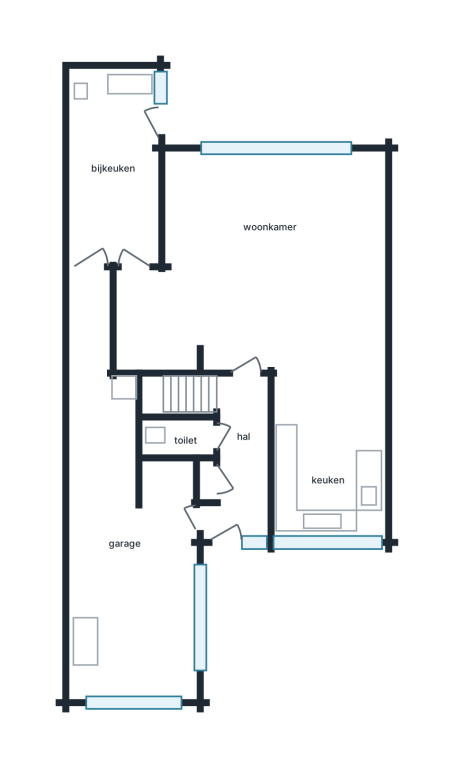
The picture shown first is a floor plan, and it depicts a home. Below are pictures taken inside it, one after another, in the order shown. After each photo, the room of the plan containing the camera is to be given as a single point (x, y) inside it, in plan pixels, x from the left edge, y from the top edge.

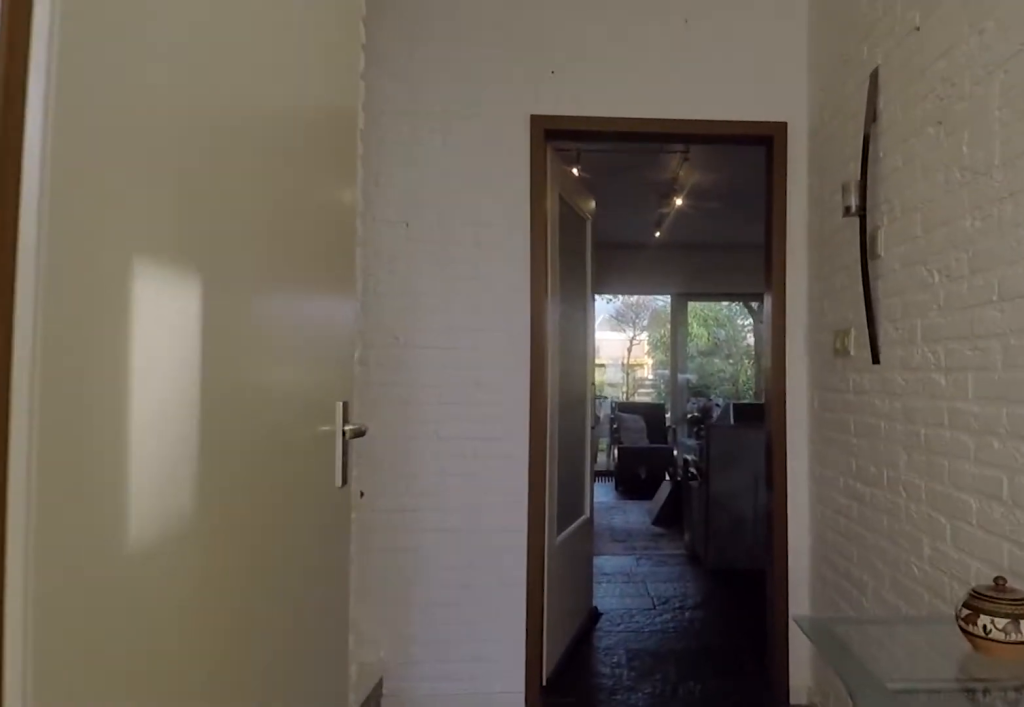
(239, 458)
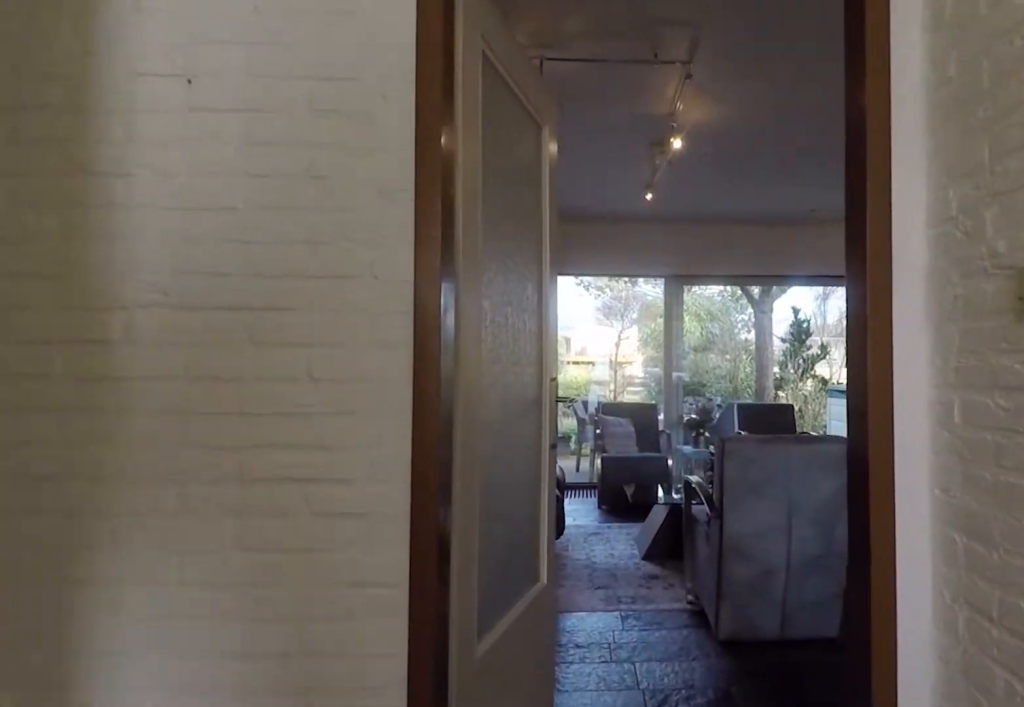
(239, 458)
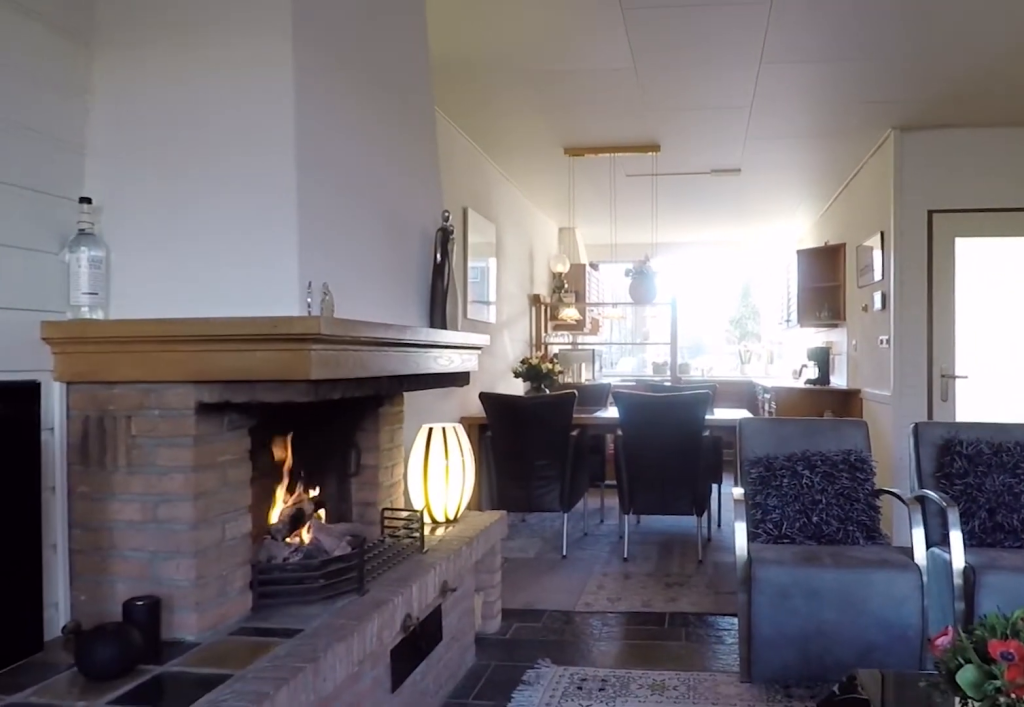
(191, 301)
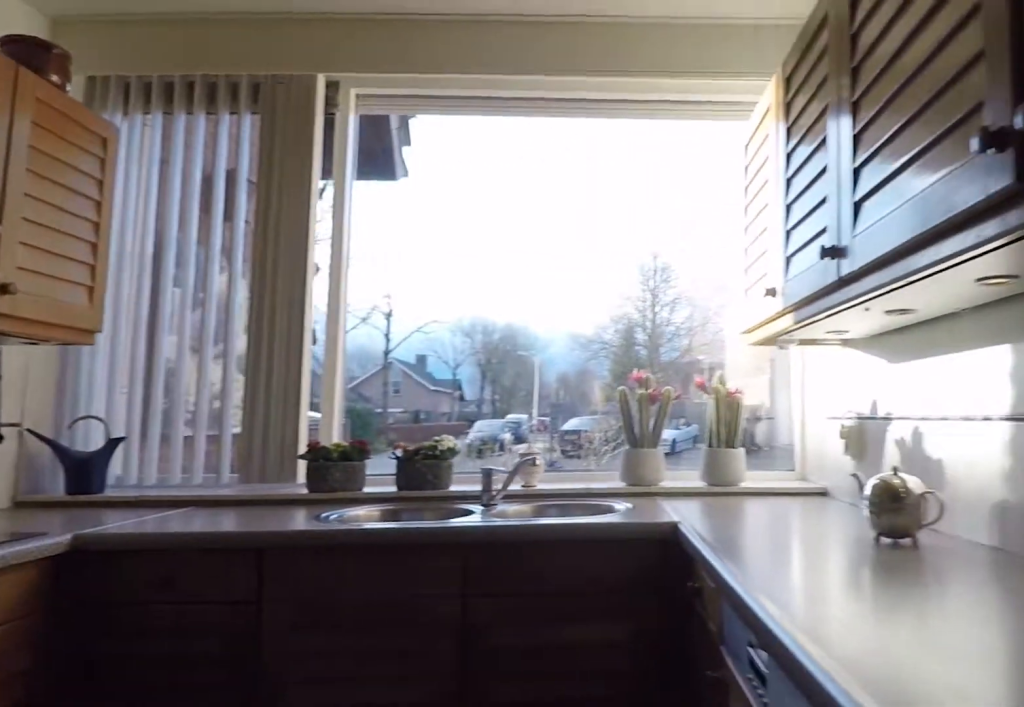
(327, 453)
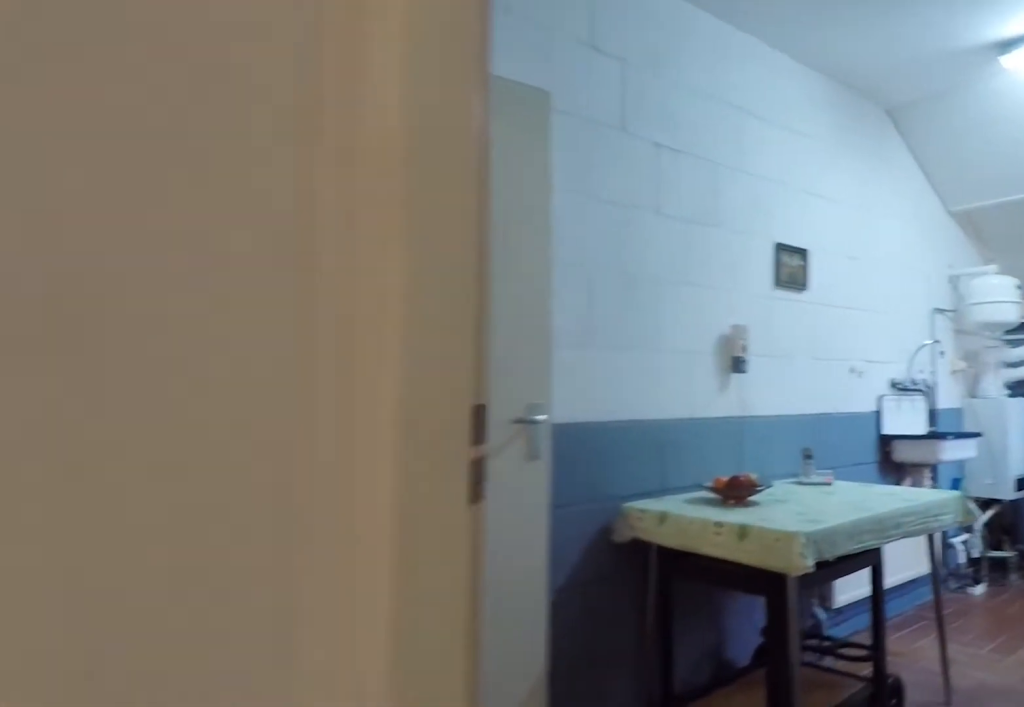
(188, 300)
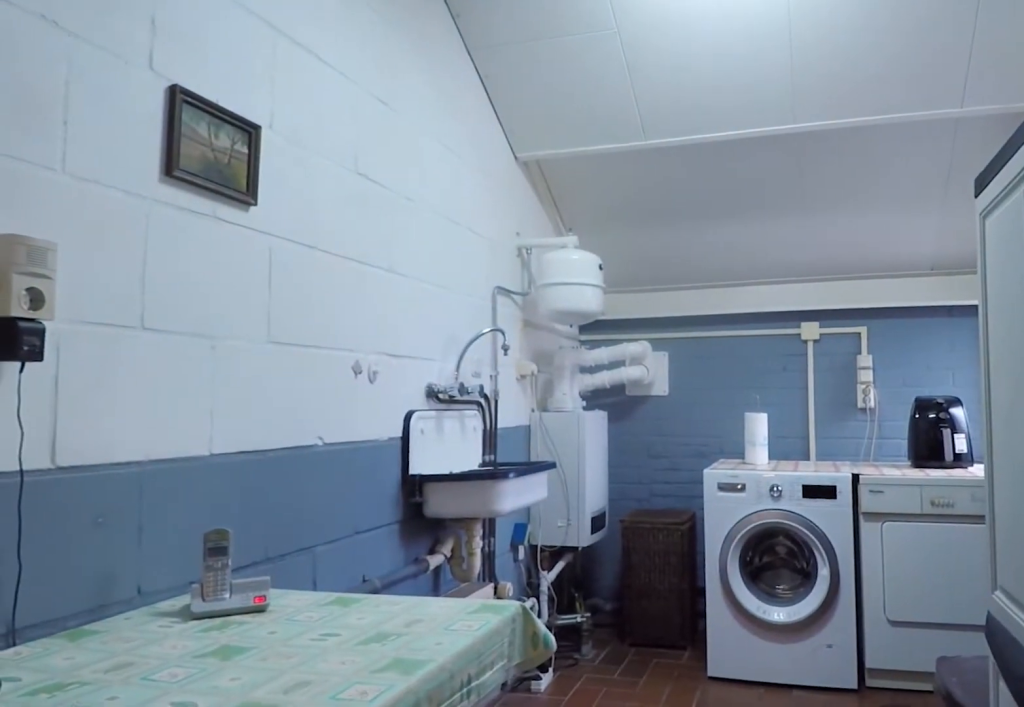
(113, 167)
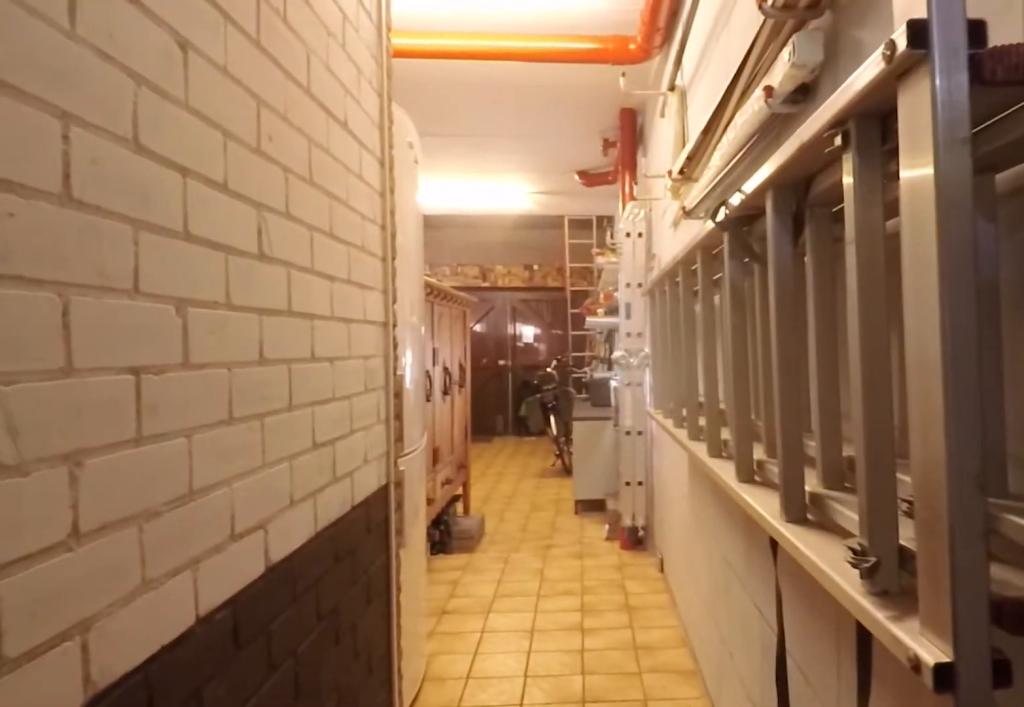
(127, 525)
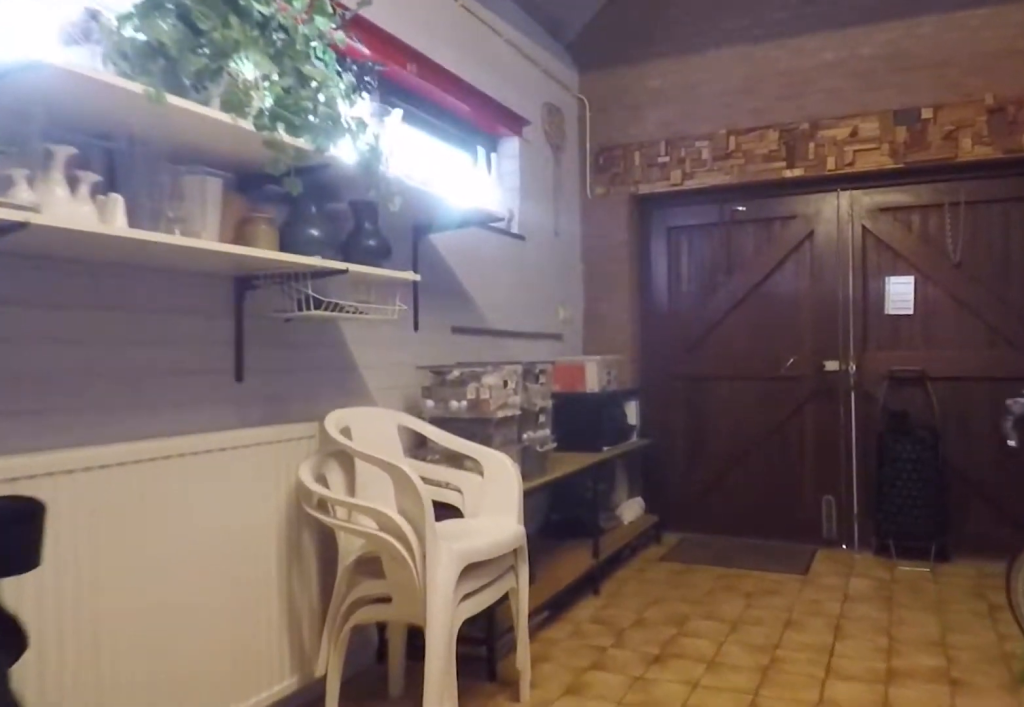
(127, 525)
